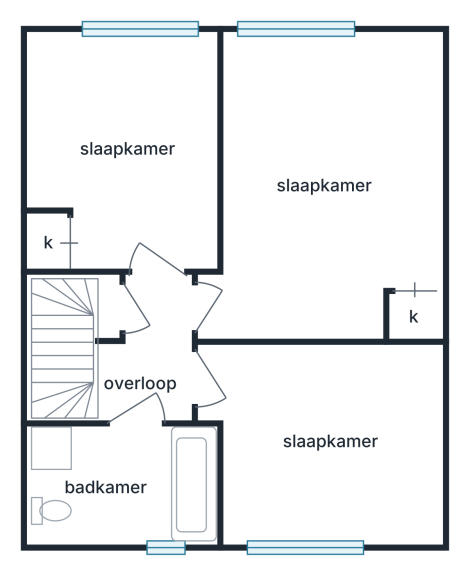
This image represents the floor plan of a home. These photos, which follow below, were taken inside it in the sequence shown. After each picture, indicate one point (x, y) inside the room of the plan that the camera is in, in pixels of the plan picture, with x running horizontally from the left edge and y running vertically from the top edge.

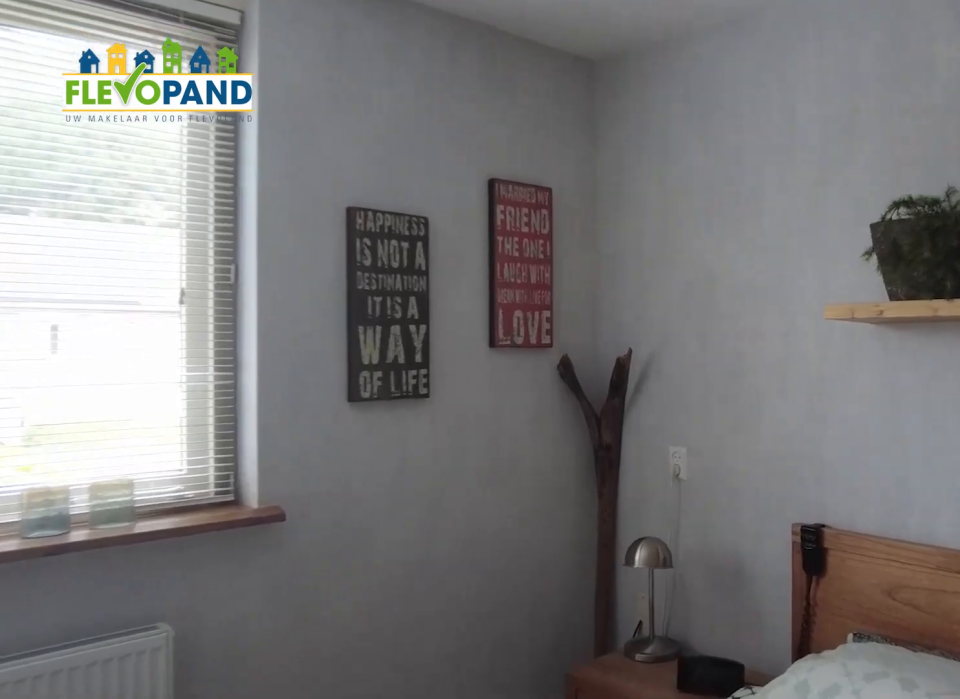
(312, 330)
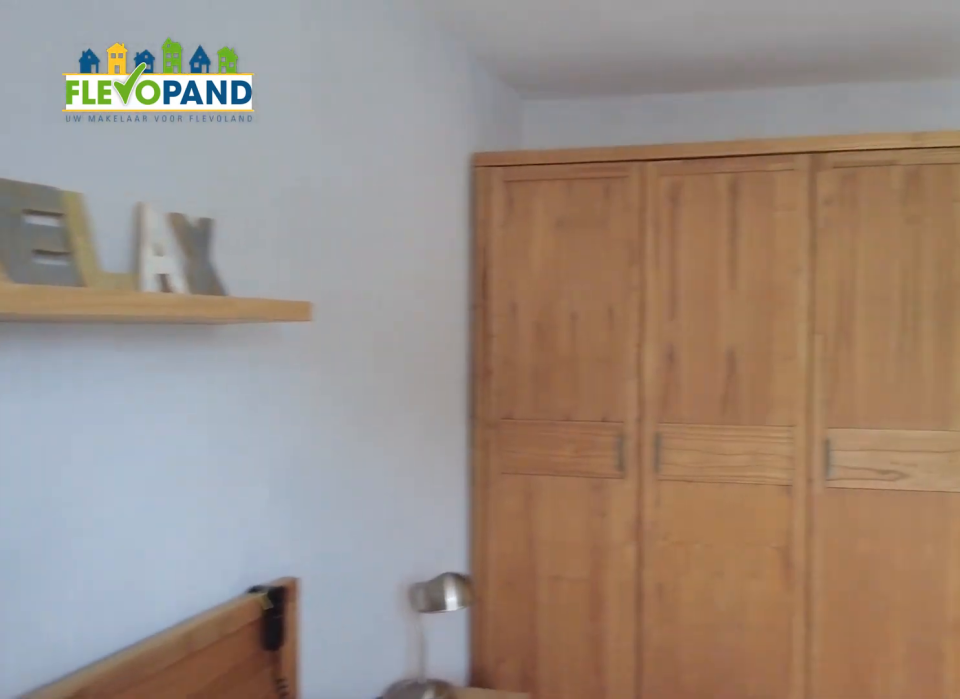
(312, 330)
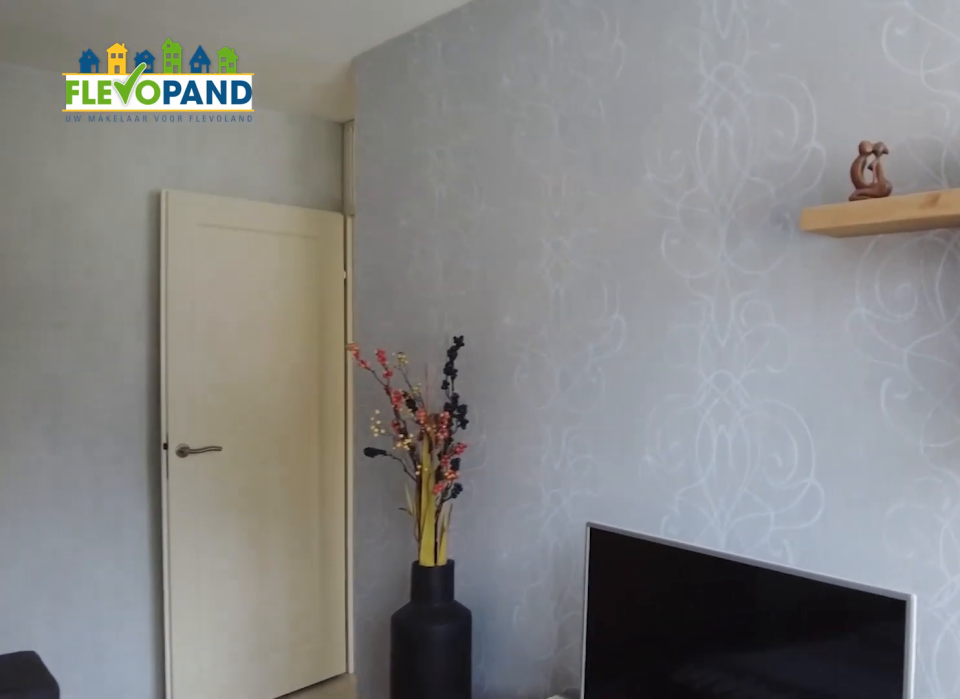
(312, 330)
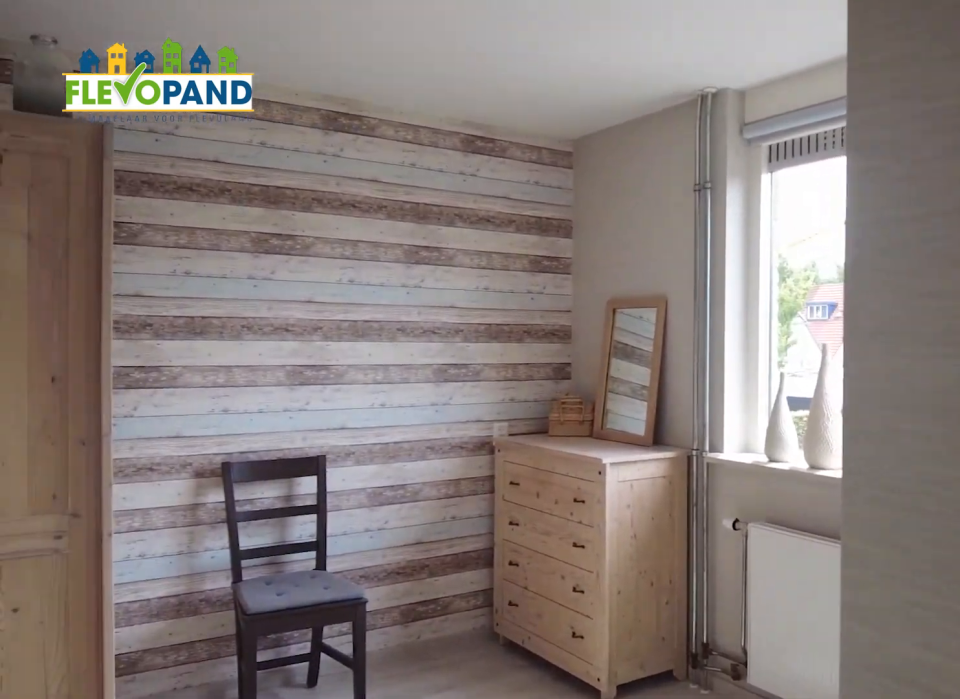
(326, 440)
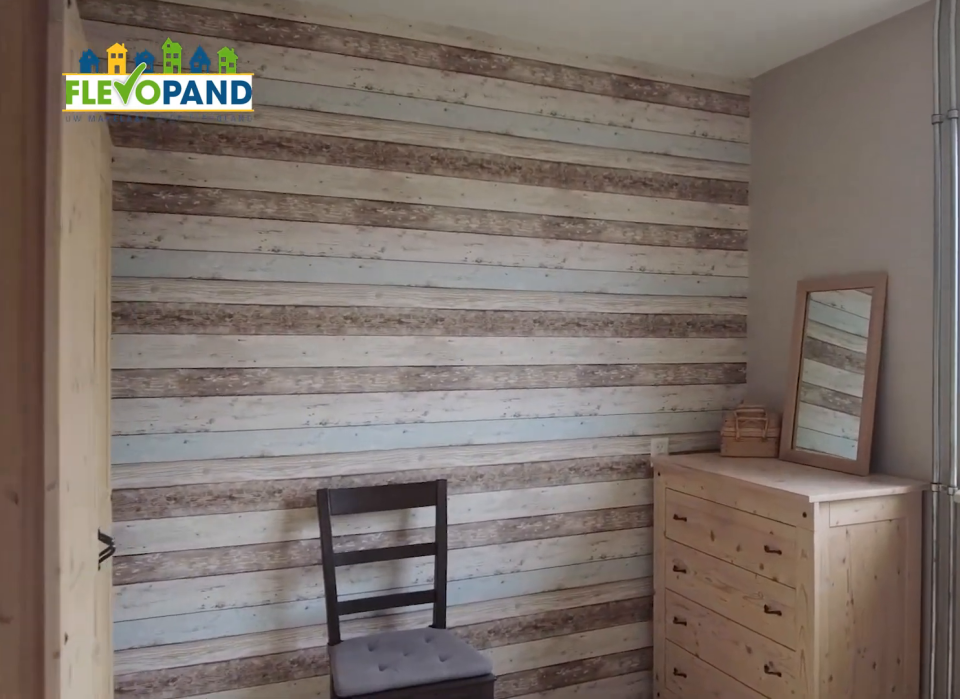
(326, 440)
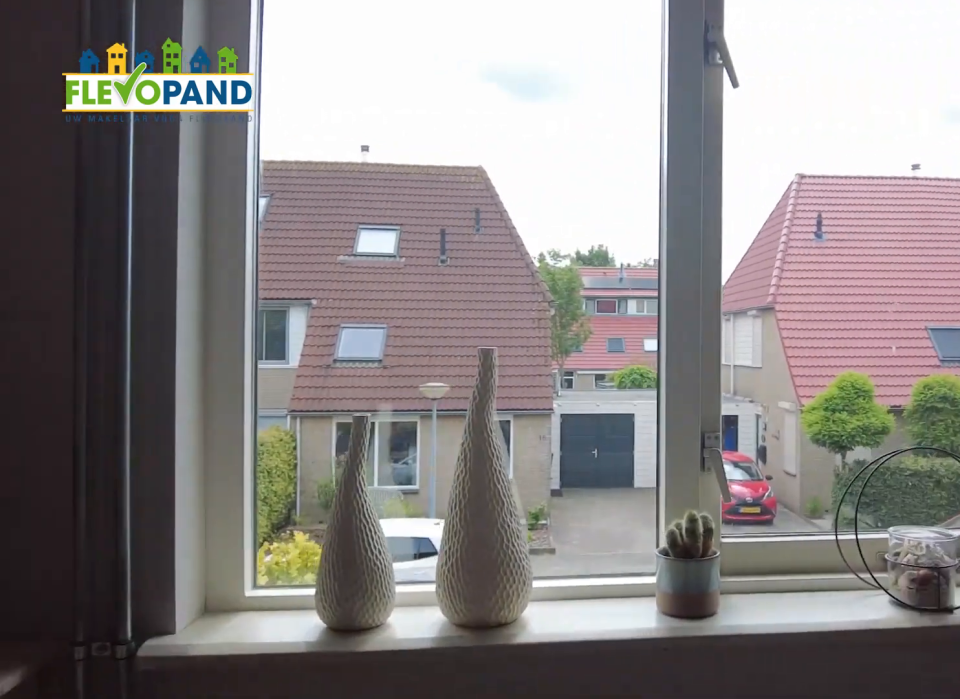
(326, 440)
